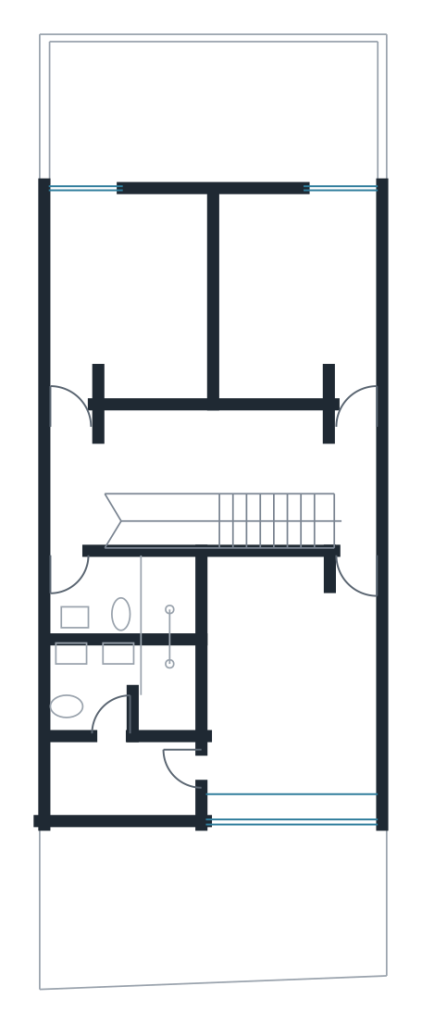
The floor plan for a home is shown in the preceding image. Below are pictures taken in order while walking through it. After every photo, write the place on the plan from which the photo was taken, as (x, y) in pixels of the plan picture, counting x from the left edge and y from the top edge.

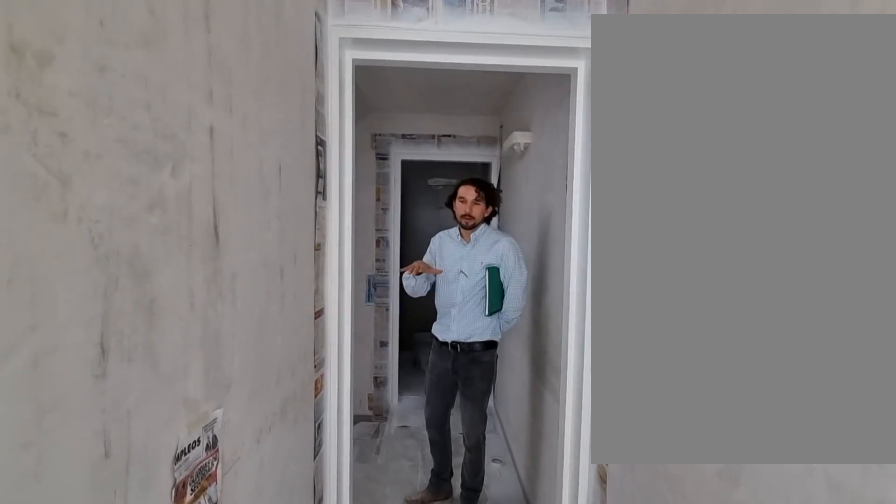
(73, 356)
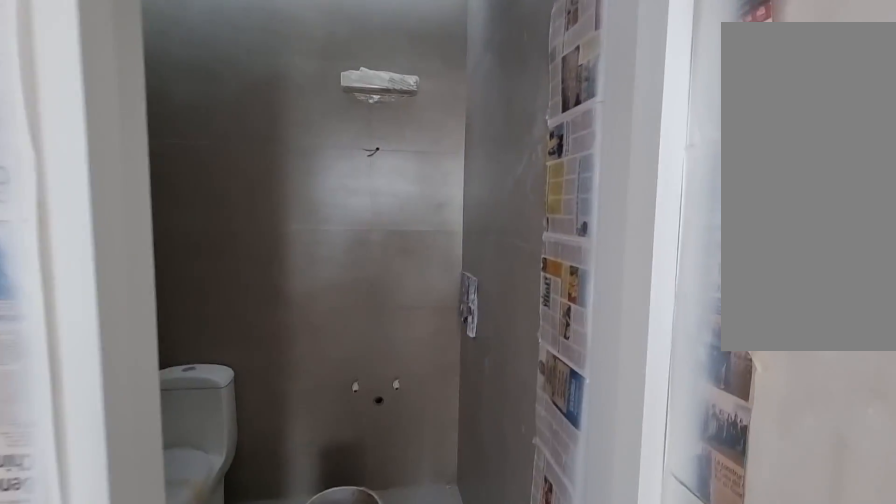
(64, 546)
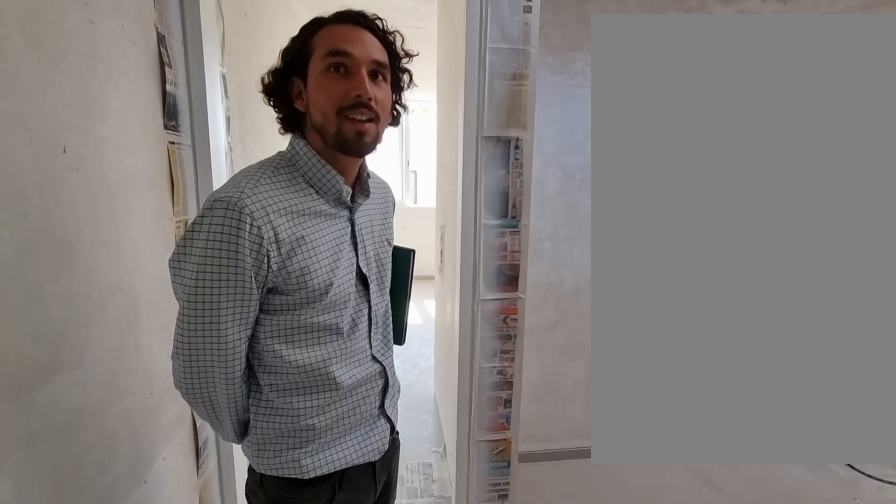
(80, 527)
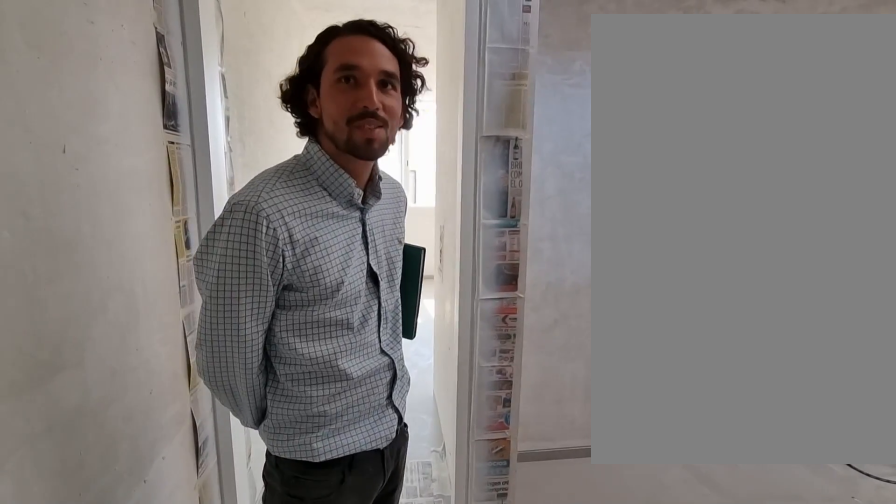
(80, 527)
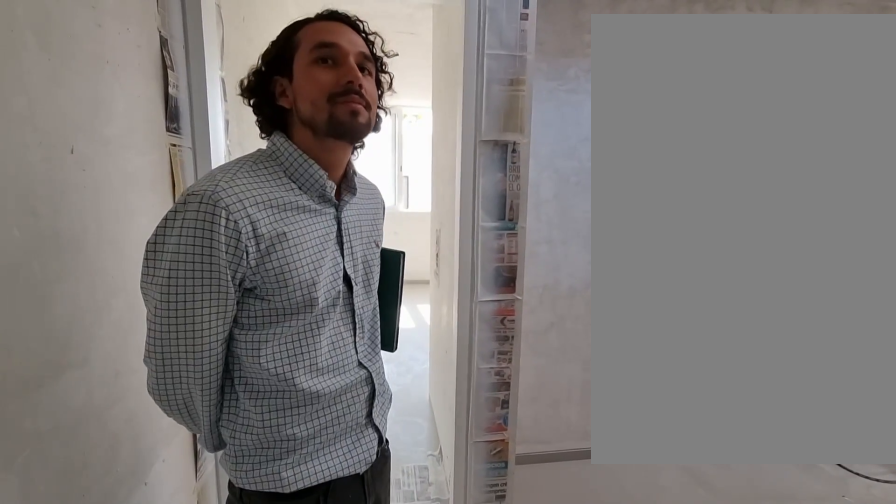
(78, 527)
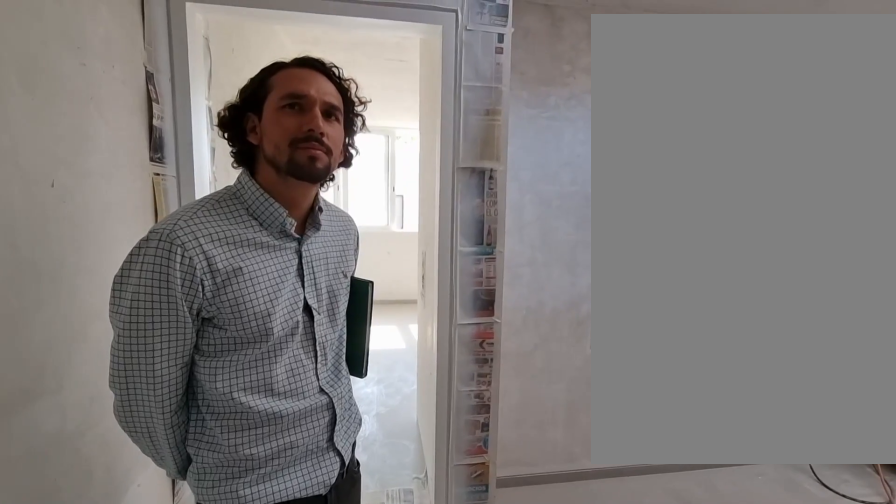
(80, 527)
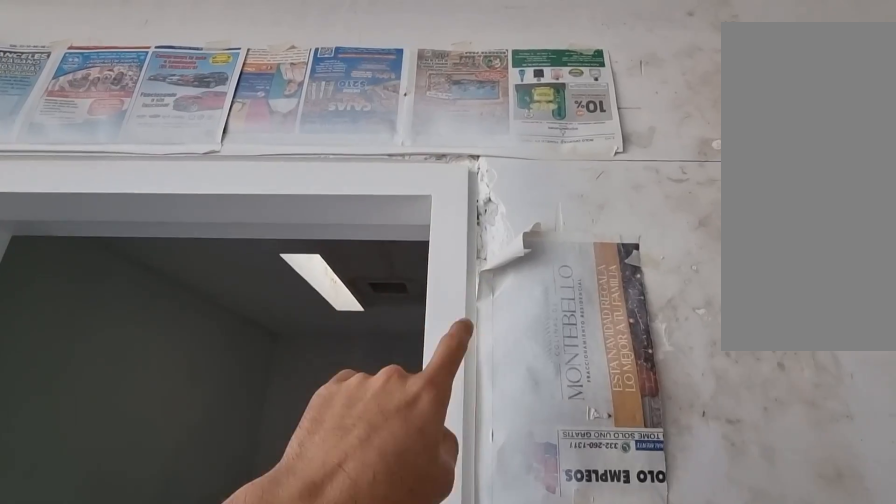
(226, 759)
